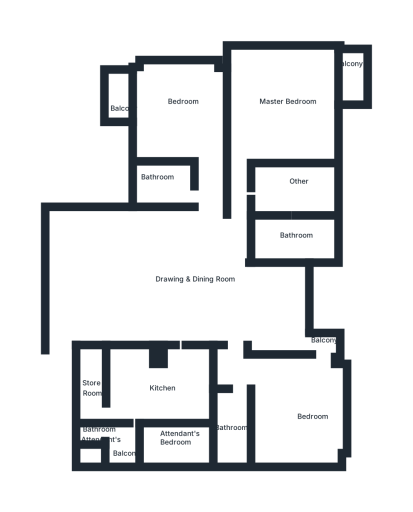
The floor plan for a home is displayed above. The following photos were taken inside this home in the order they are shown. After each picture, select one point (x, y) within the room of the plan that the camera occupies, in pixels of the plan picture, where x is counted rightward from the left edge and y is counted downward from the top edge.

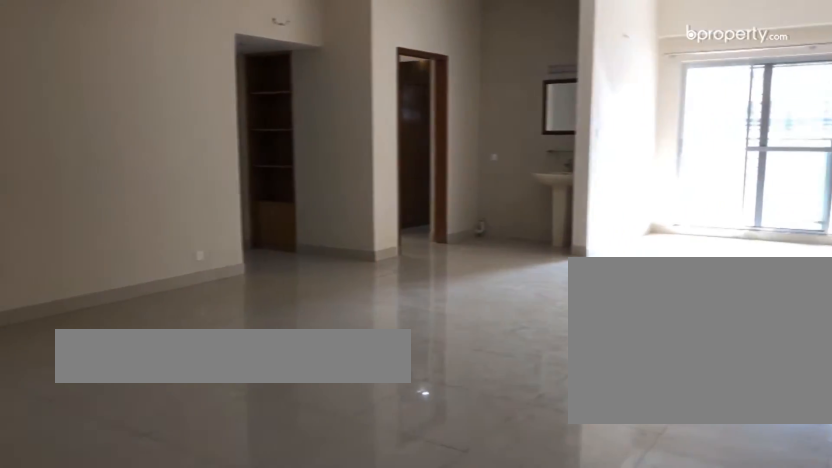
(165, 288)
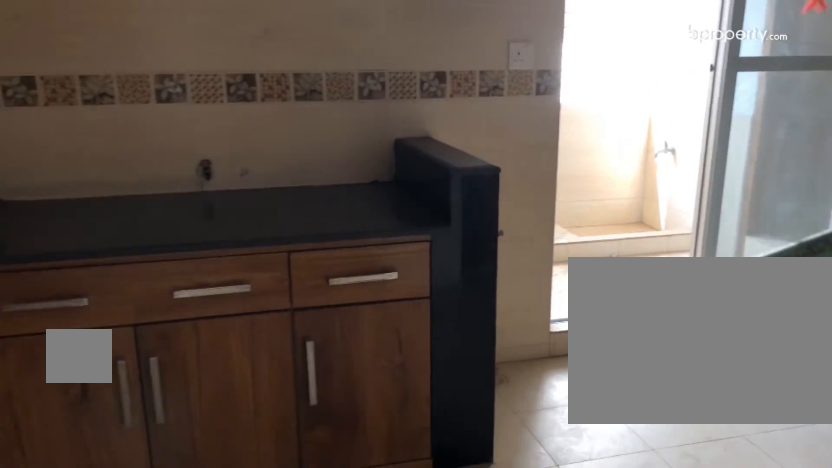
(176, 390)
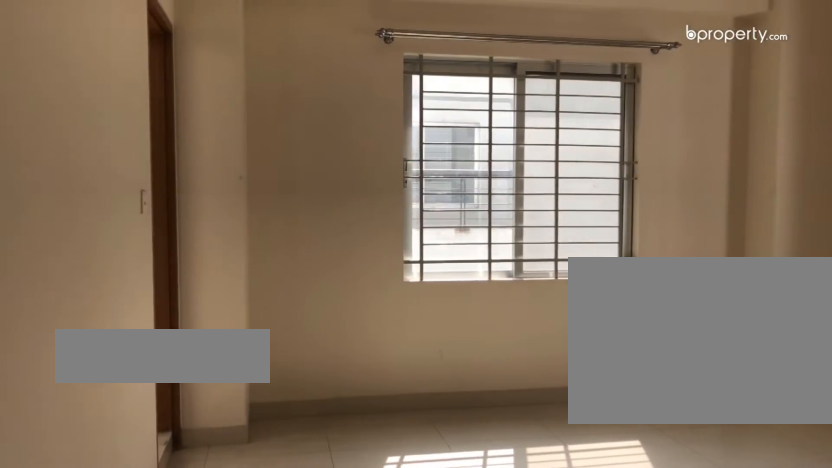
(302, 407)
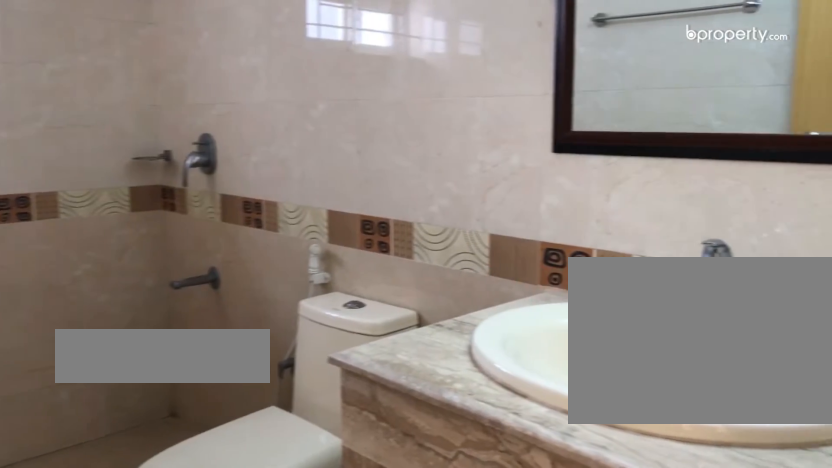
(228, 425)
